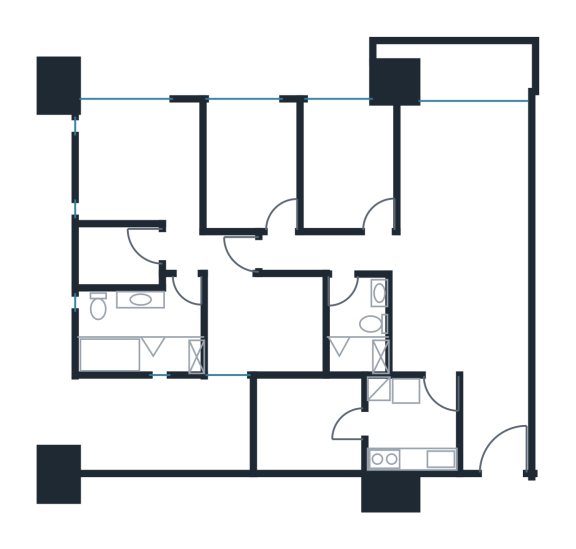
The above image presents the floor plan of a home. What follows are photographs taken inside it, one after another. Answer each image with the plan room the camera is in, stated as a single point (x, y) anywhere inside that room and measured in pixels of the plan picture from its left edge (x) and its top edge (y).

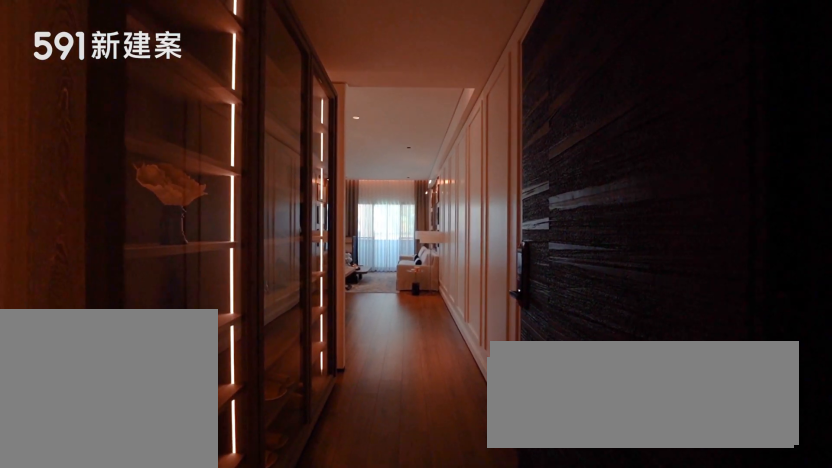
(495, 421)
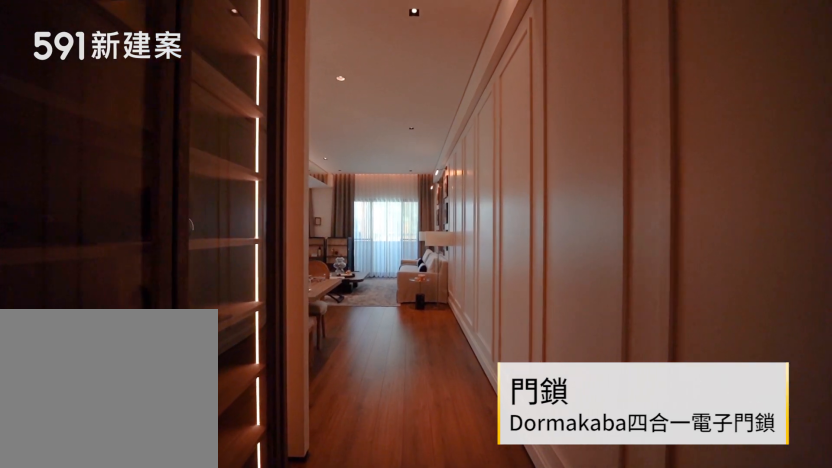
(495, 421)
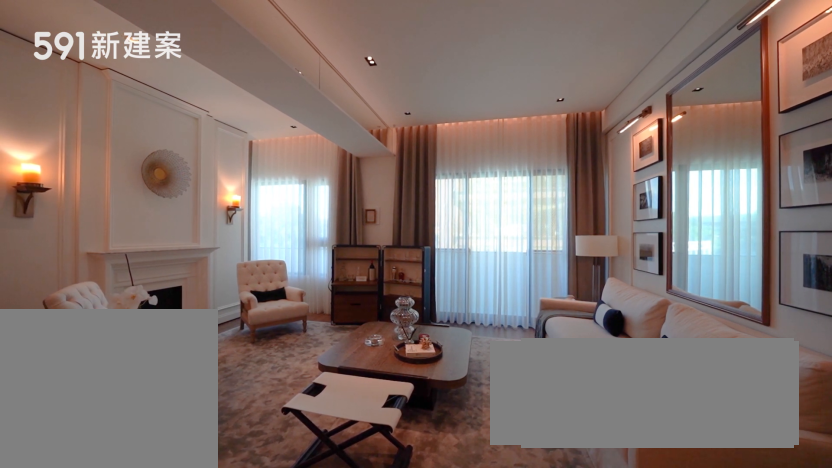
(413, 166)
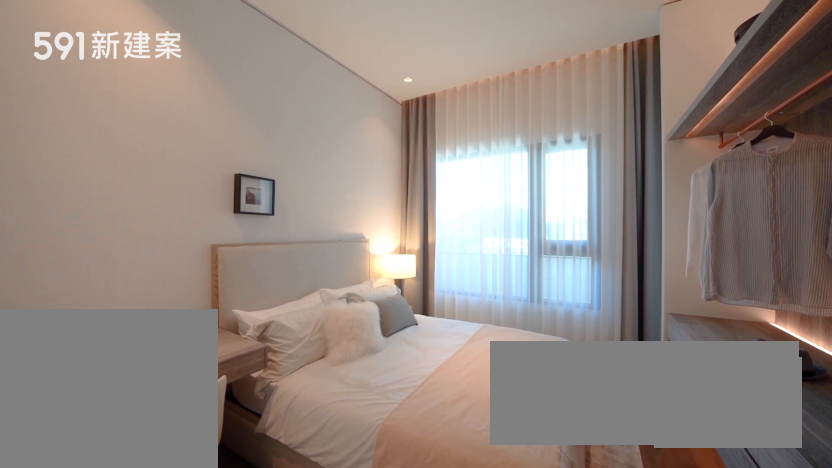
(247, 161)
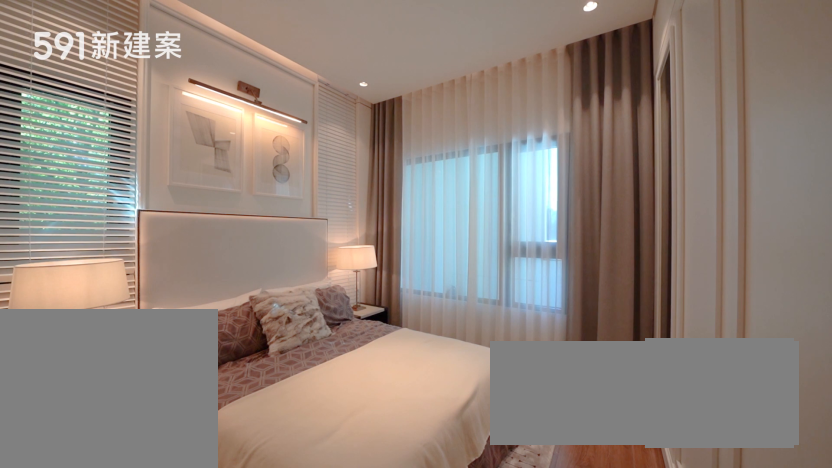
(137, 191)
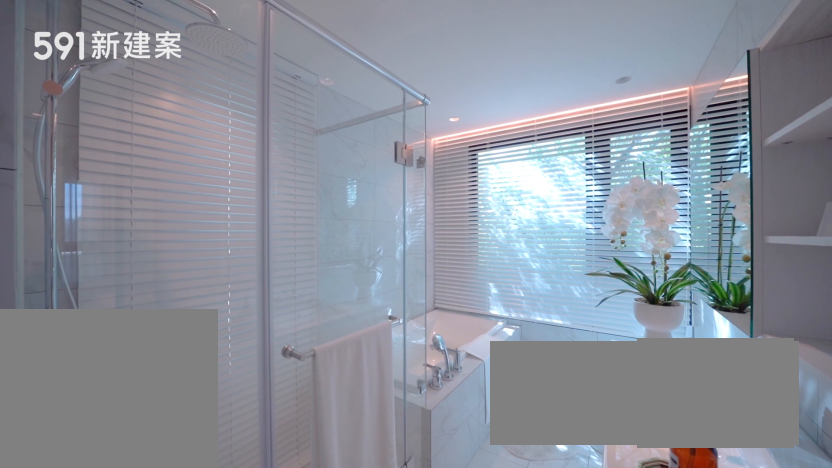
(134, 328)
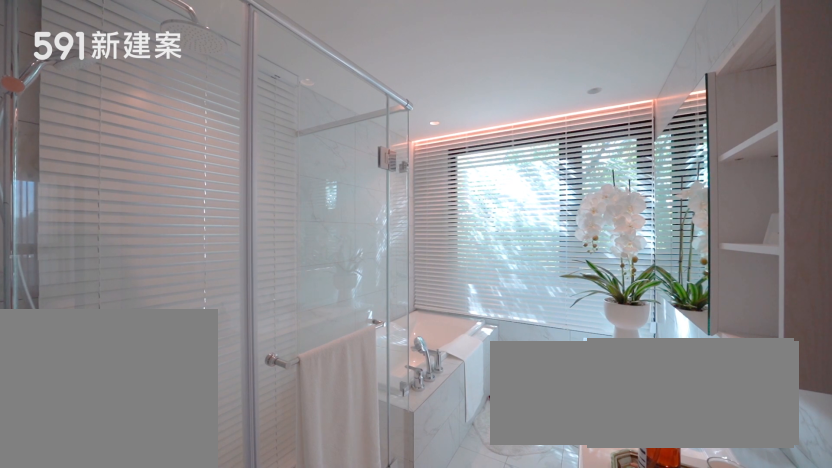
(134, 328)
